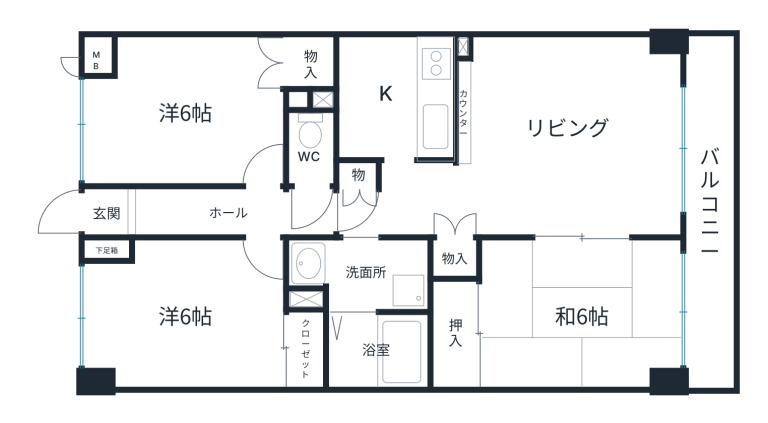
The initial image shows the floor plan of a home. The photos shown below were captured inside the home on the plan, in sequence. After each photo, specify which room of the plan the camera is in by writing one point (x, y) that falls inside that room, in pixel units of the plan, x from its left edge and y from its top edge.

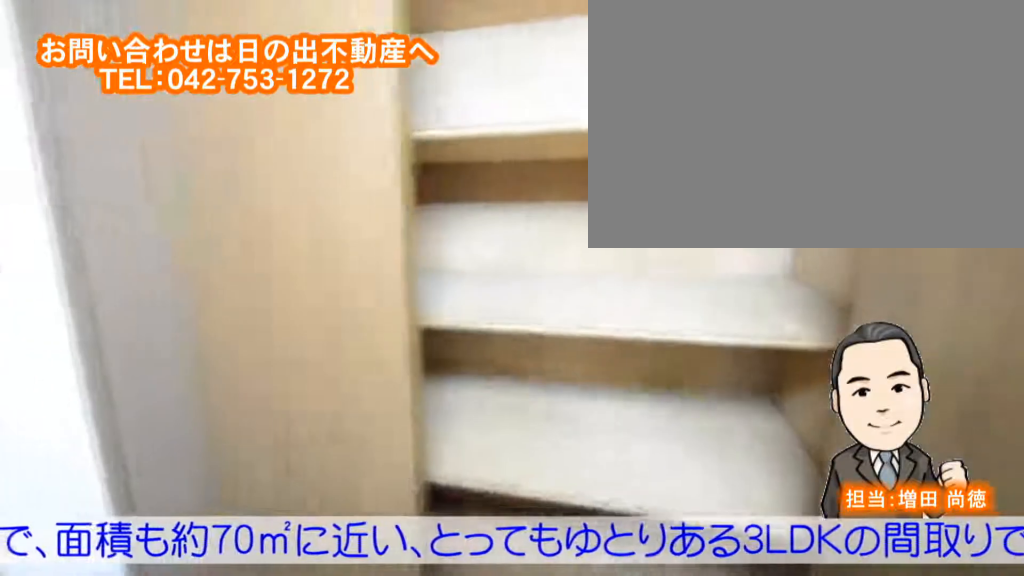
(362, 207)
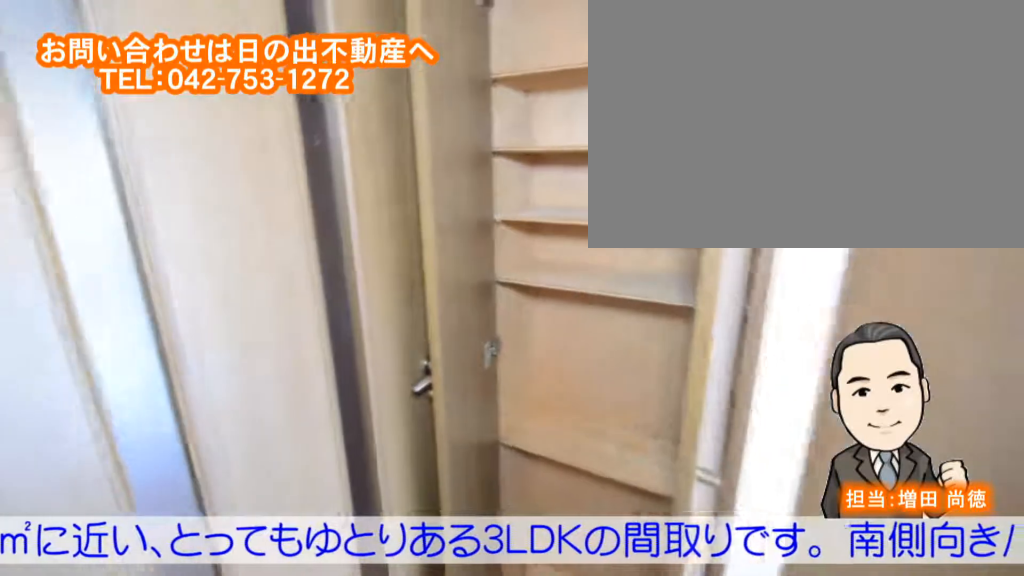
(363, 206)
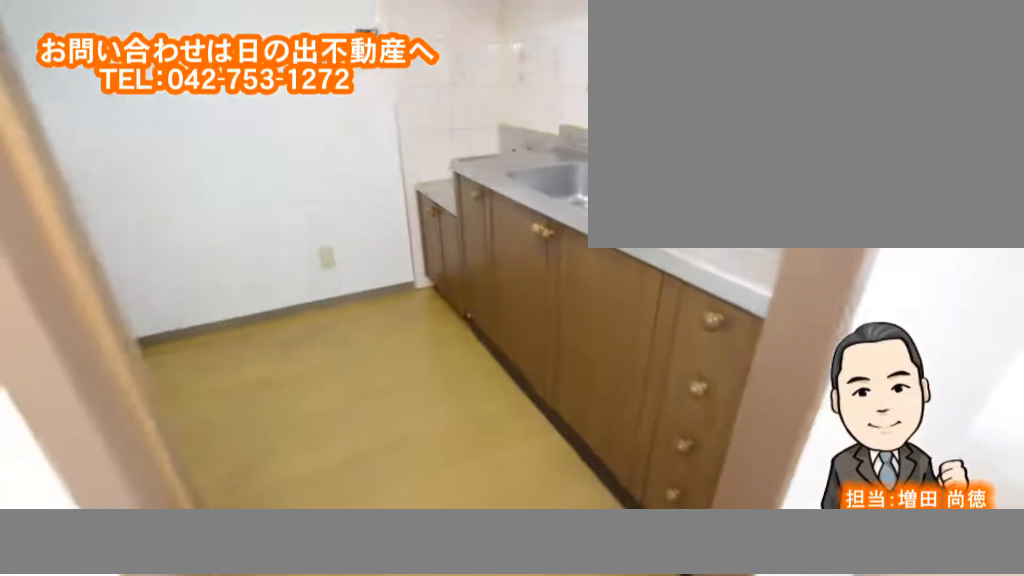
(381, 99)
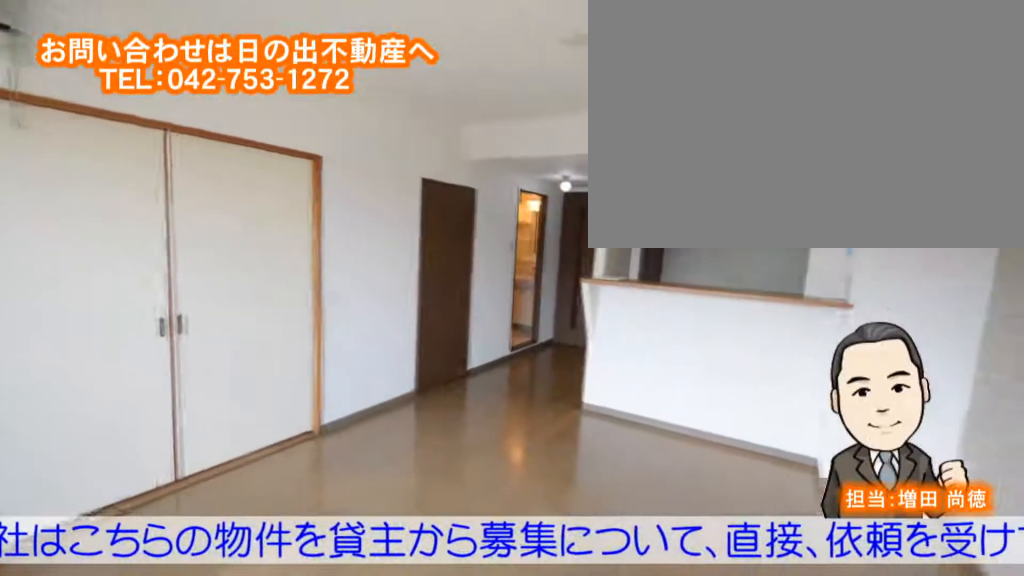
(561, 163)
